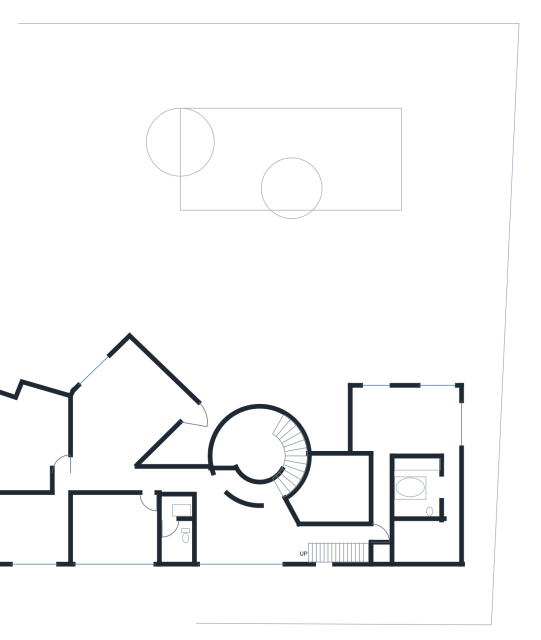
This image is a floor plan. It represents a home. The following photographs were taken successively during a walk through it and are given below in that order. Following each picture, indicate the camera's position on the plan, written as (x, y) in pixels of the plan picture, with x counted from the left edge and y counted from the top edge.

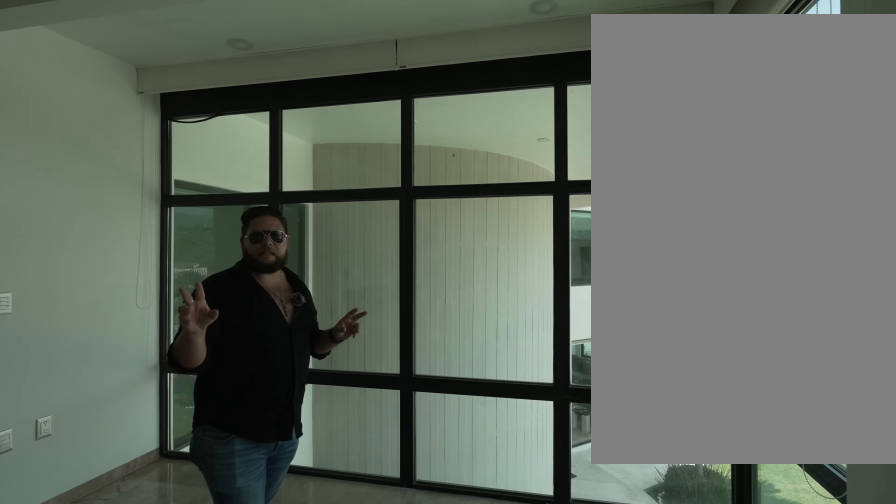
(396, 400)
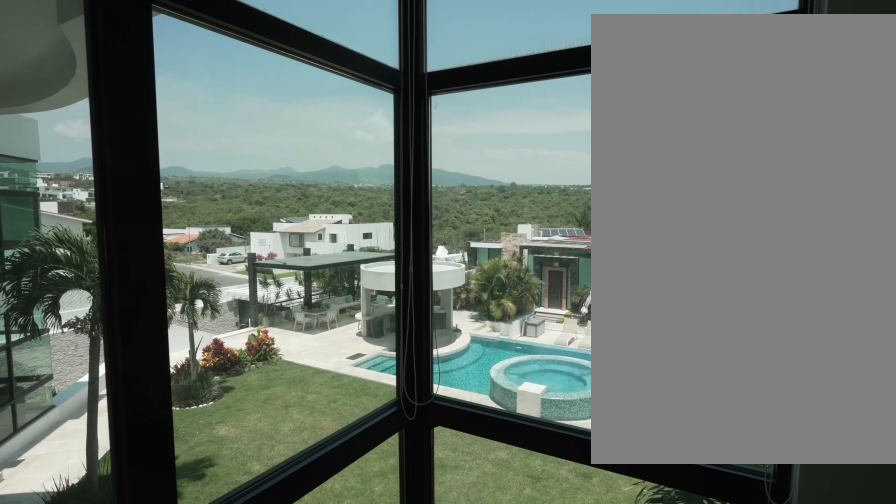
(396, 400)
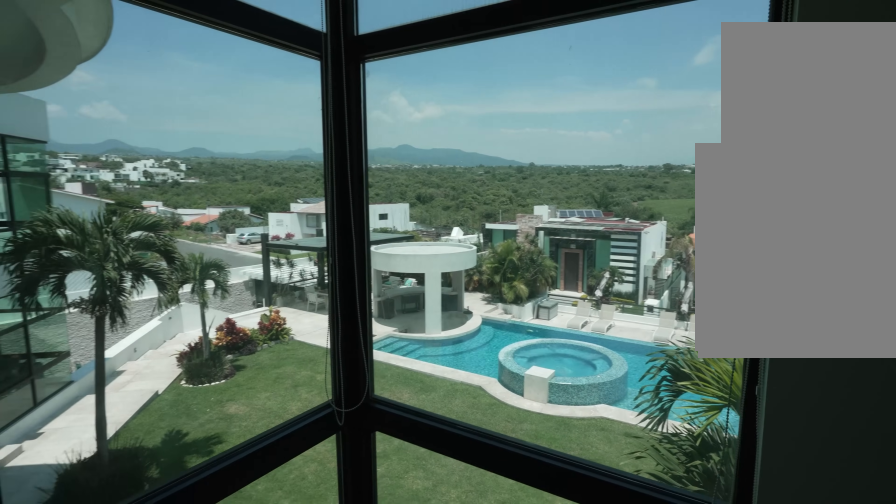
(396, 400)
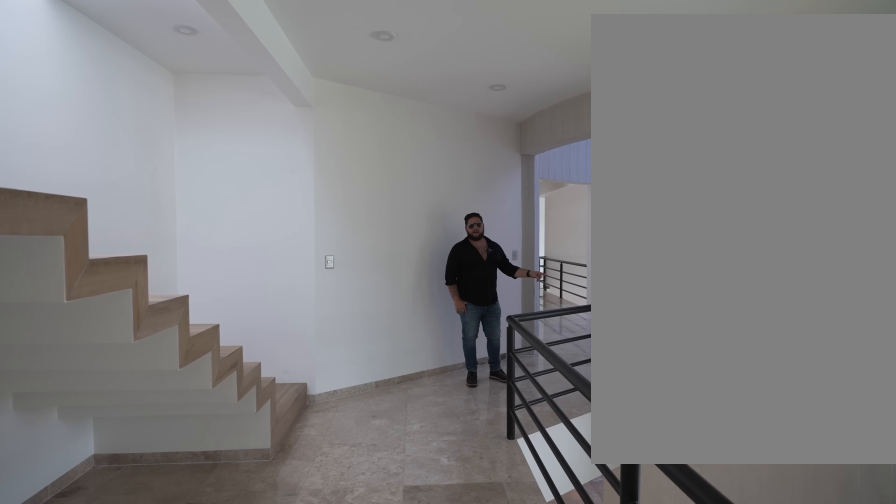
(350, 531)
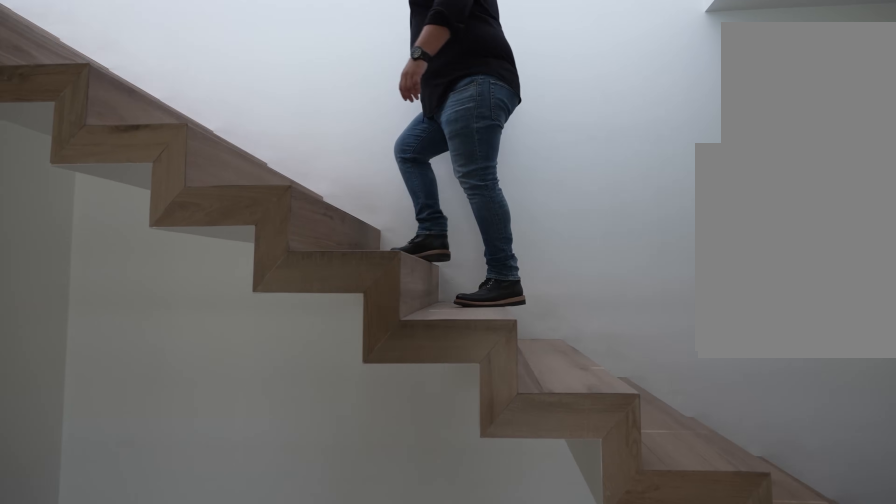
(332, 532)
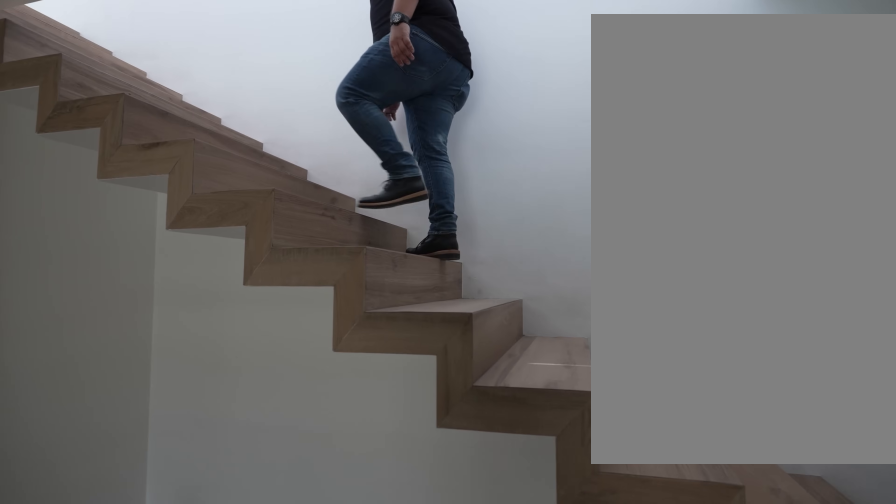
(328, 532)
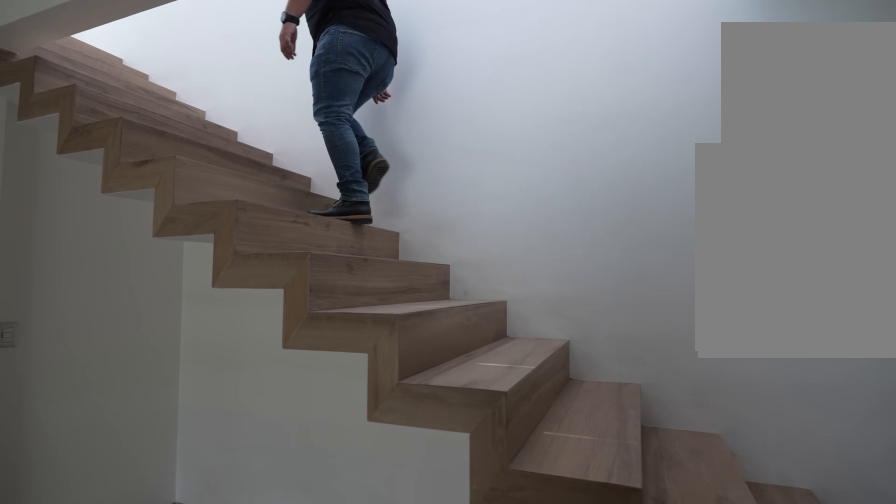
(319, 532)
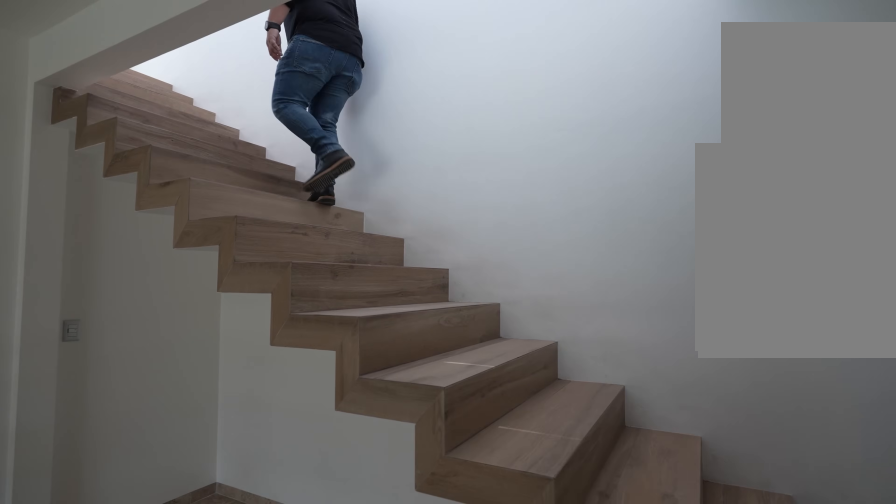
(313, 534)
